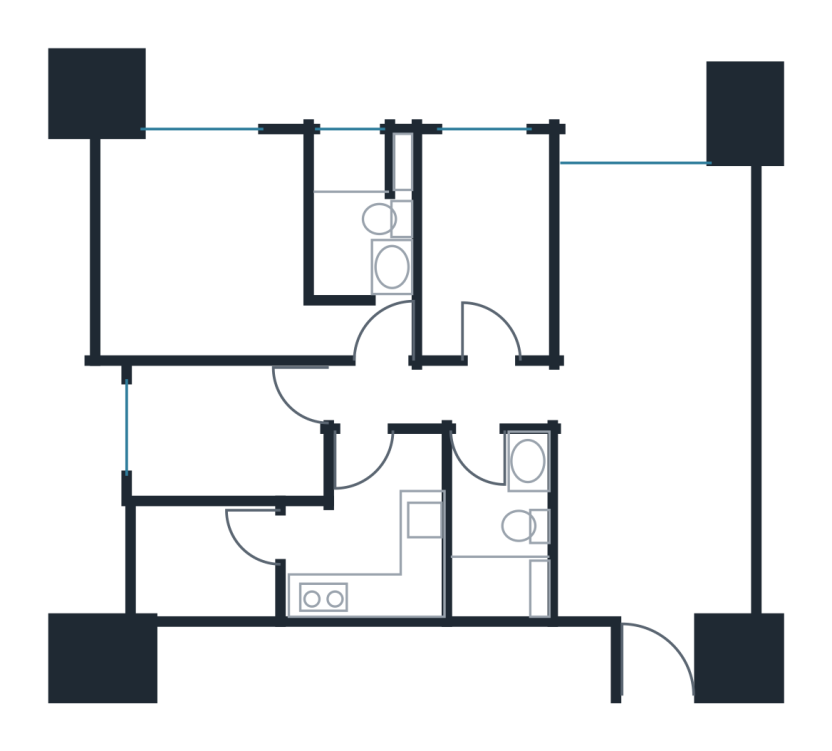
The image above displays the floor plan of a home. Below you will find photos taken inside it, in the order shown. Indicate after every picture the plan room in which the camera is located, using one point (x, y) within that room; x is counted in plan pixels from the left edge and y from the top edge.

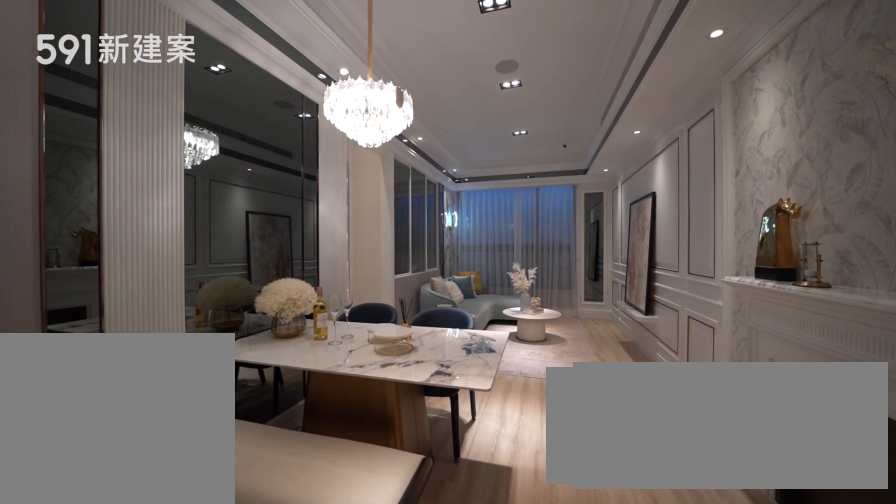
(653, 519)
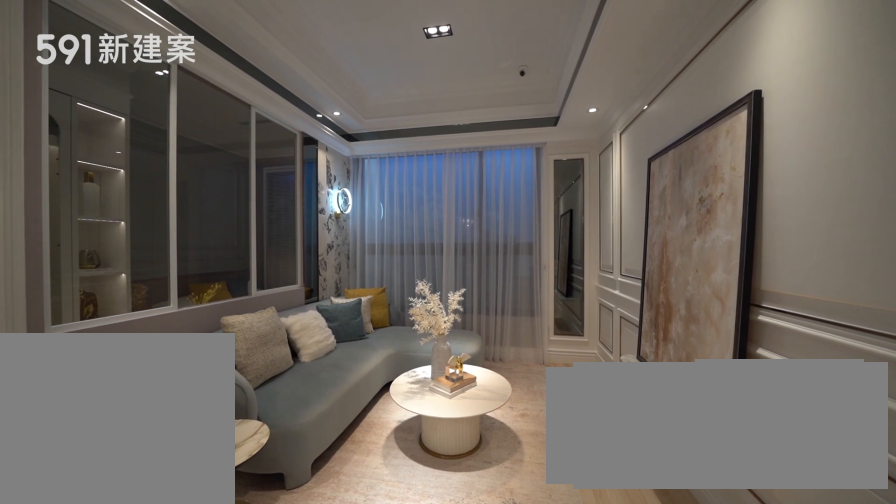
(653, 269)
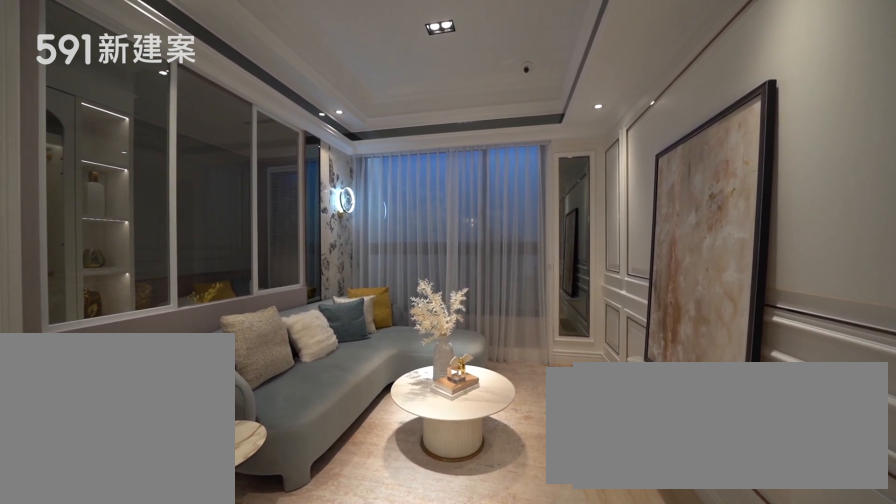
(653, 269)
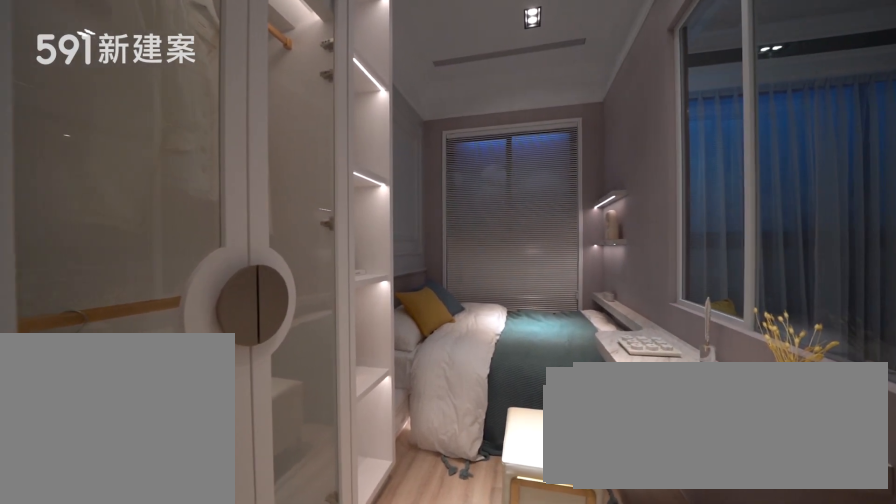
(483, 242)
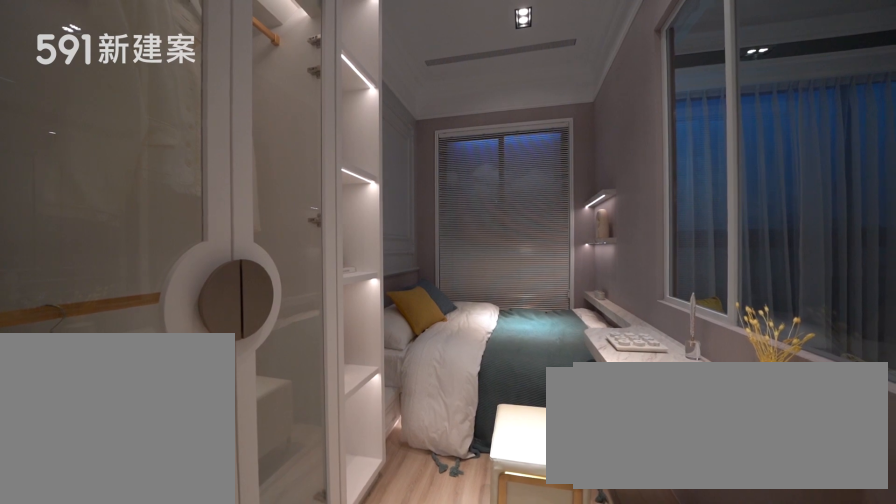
(483, 242)
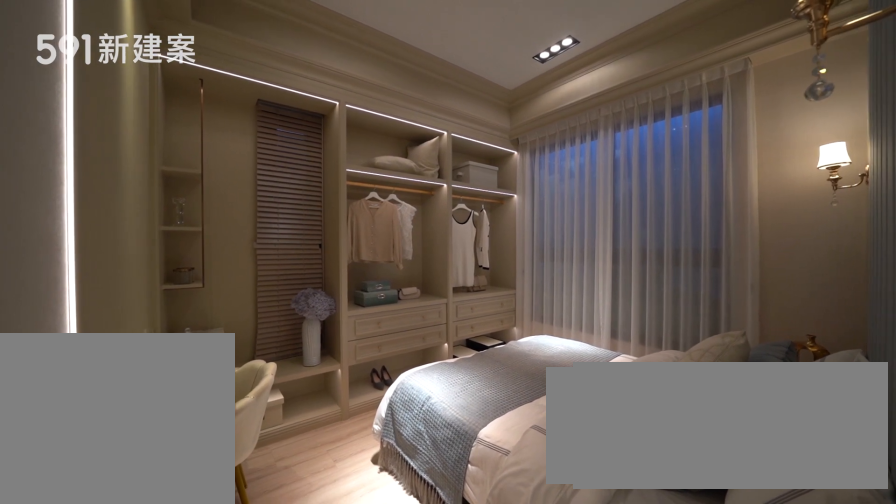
(220, 253)
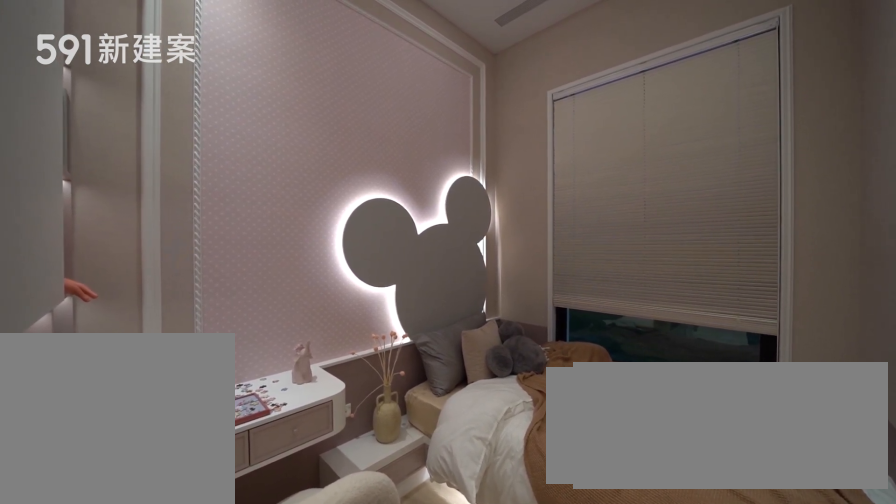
(226, 435)
